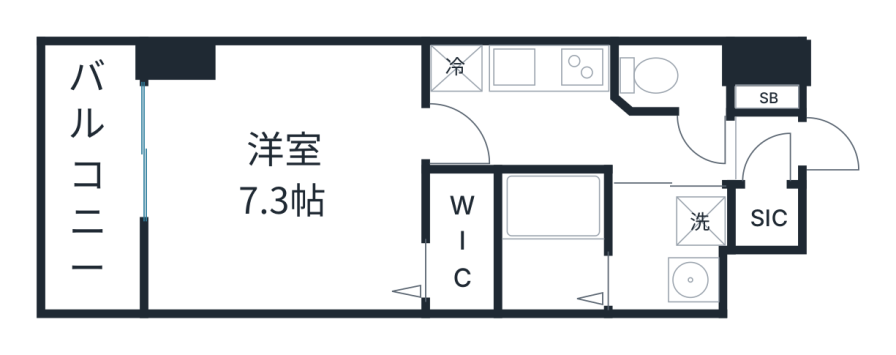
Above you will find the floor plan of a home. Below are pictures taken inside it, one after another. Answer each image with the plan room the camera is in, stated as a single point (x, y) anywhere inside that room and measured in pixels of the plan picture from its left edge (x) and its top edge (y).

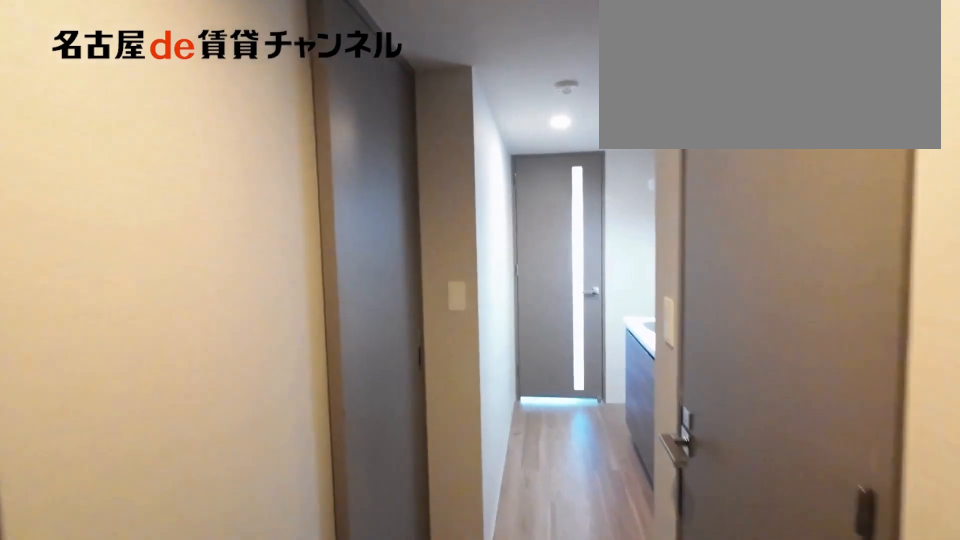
(766, 148)
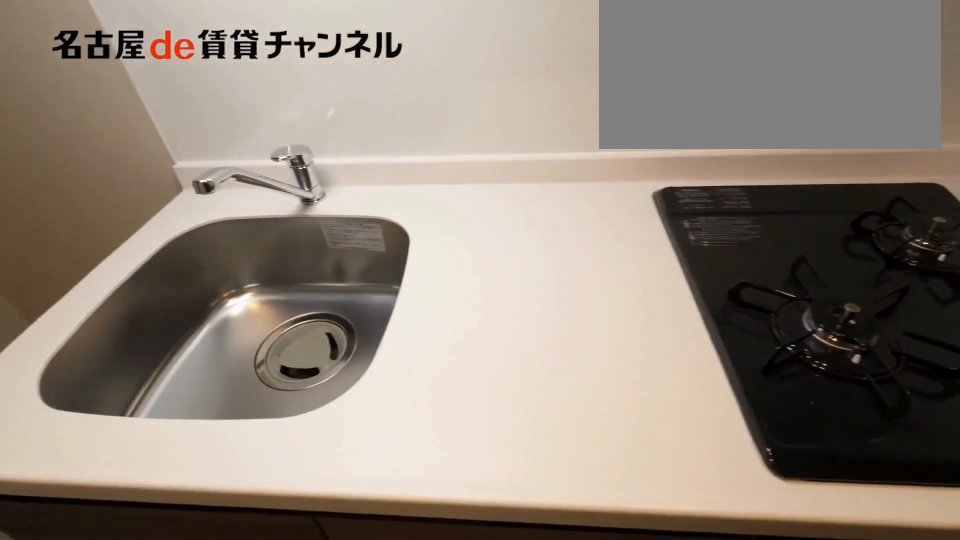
(520, 68)
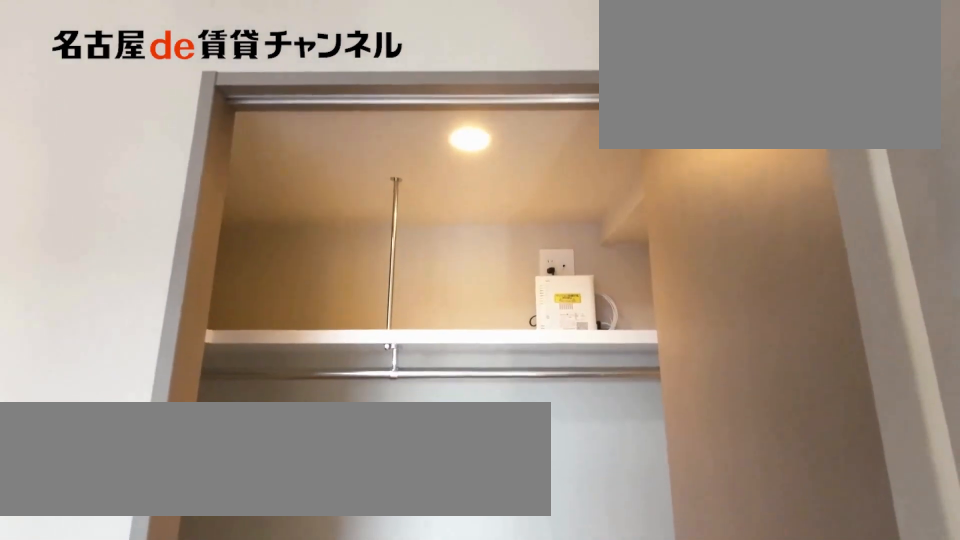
(461, 242)
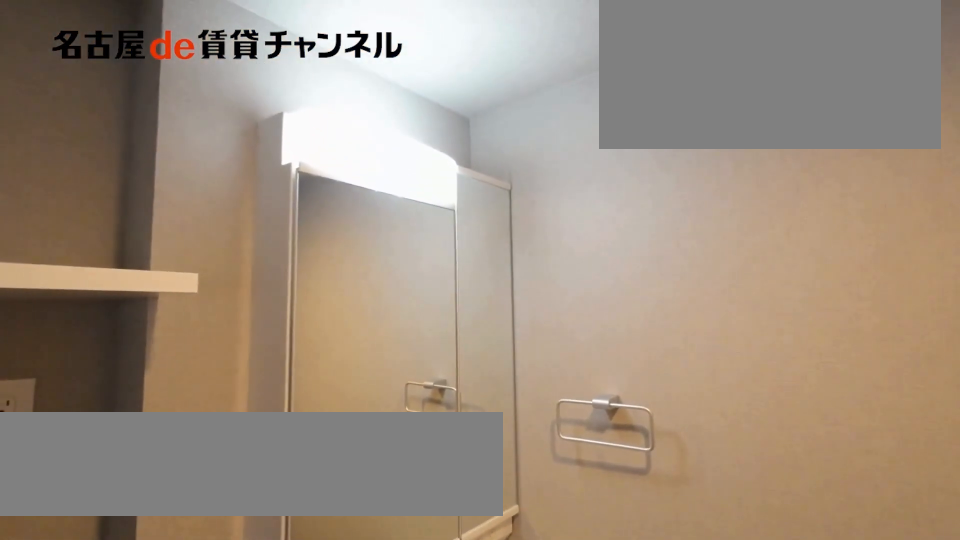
(669, 251)
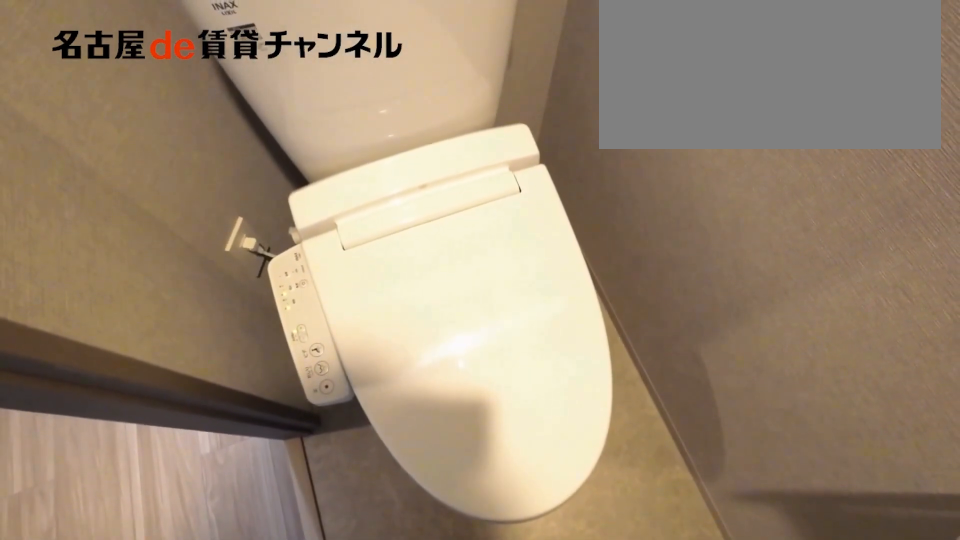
(671, 75)
